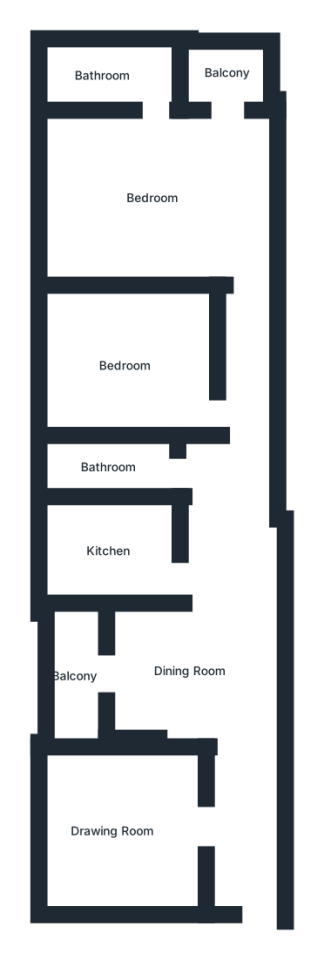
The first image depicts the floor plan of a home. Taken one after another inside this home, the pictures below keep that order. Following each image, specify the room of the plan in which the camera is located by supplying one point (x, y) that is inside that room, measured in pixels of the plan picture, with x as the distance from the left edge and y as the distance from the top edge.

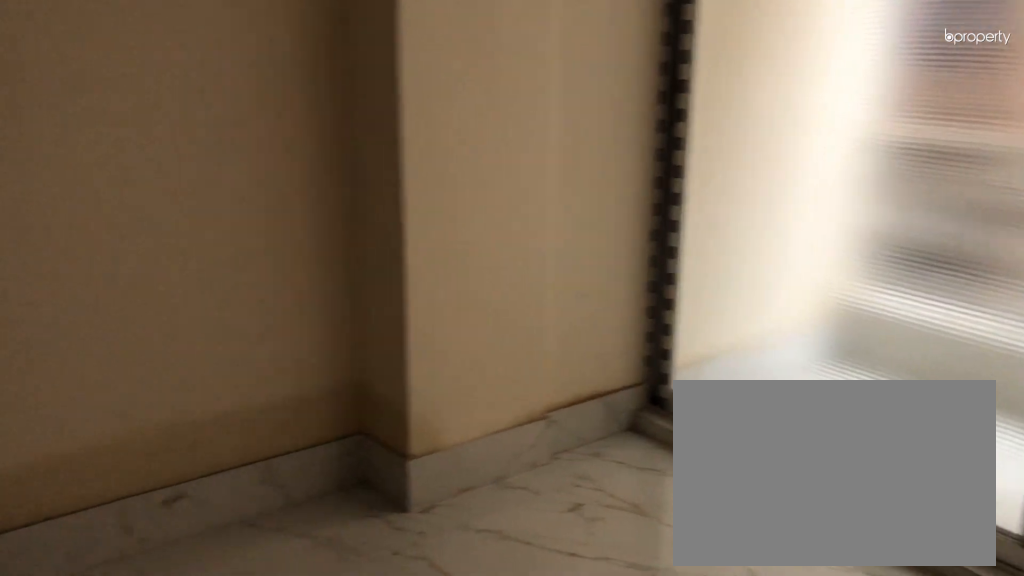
(189, 671)
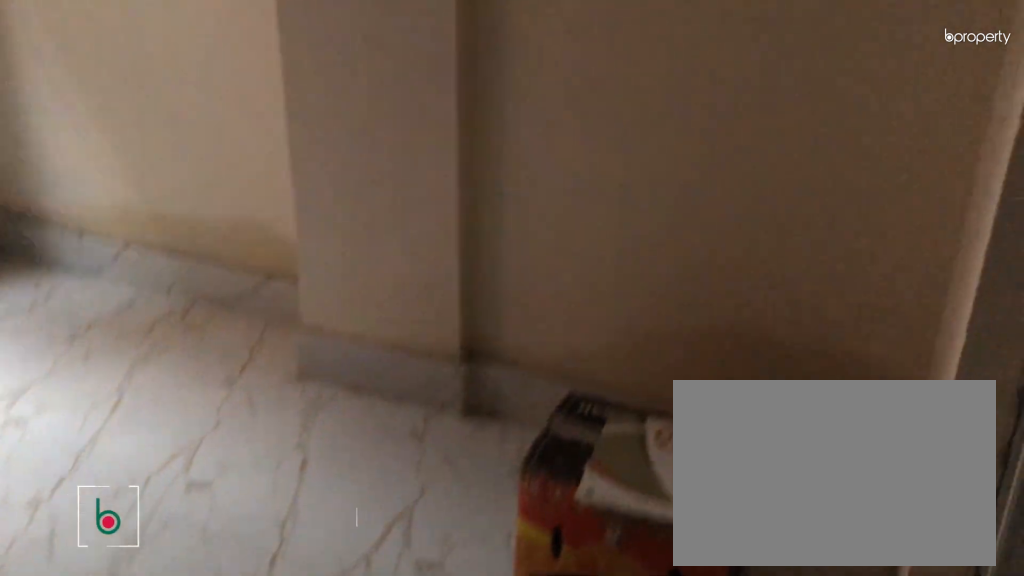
(113, 835)
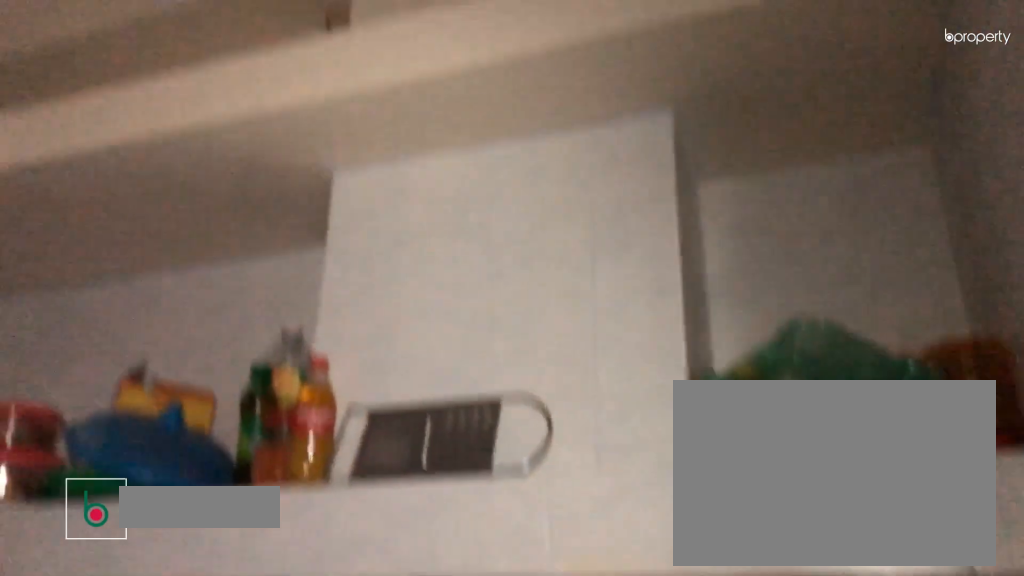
(105, 553)
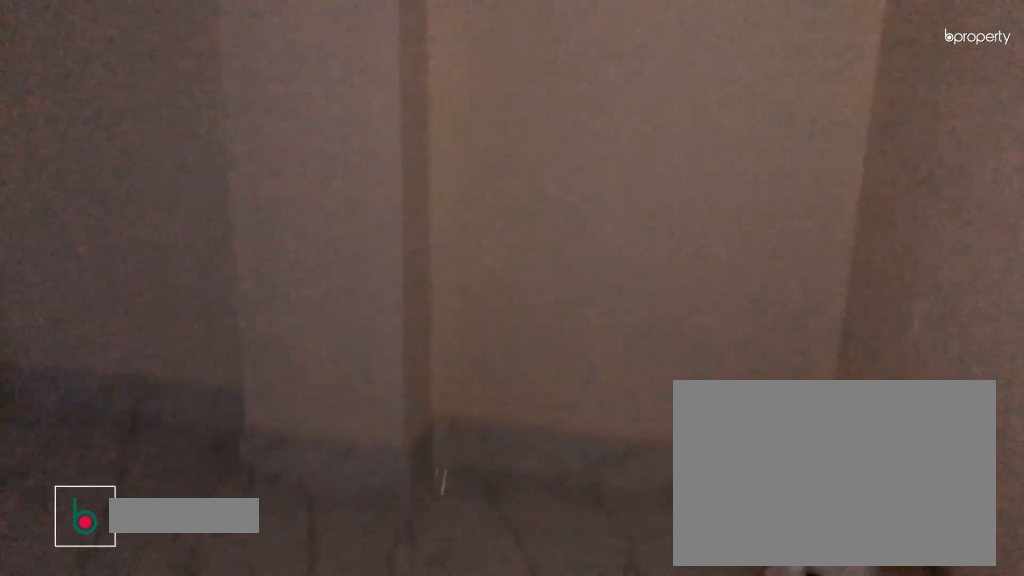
(127, 361)
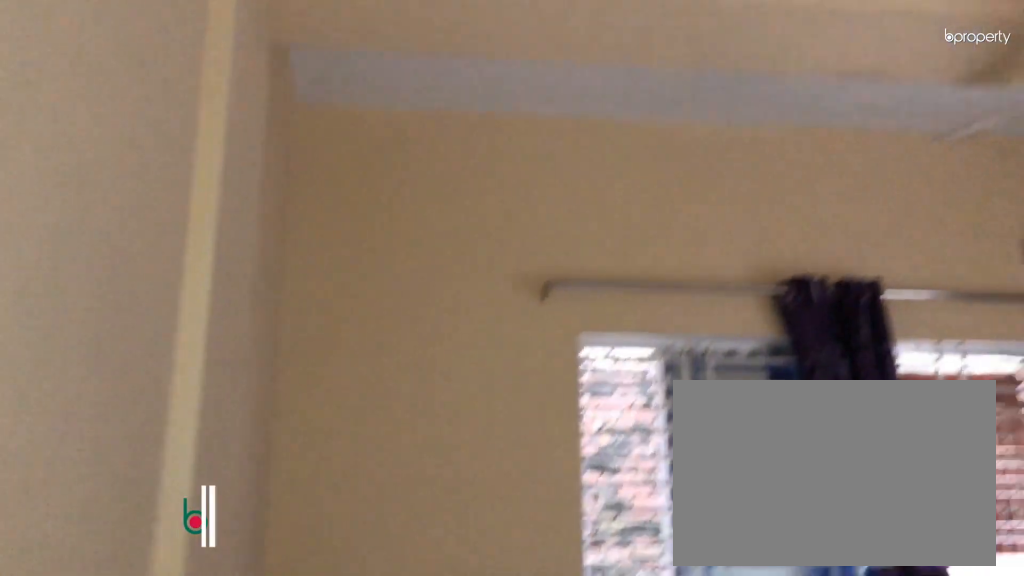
(147, 196)
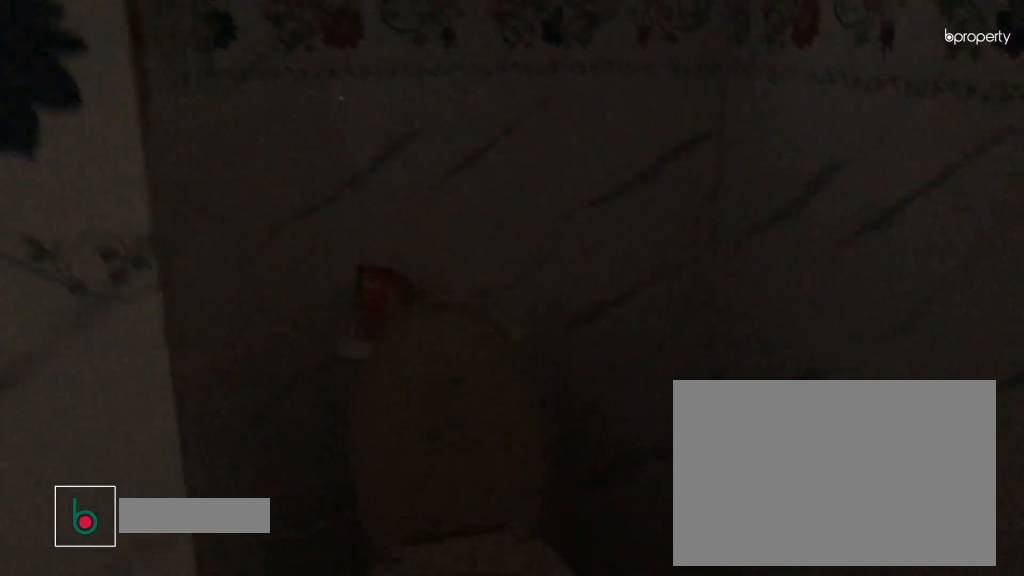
(106, 73)
